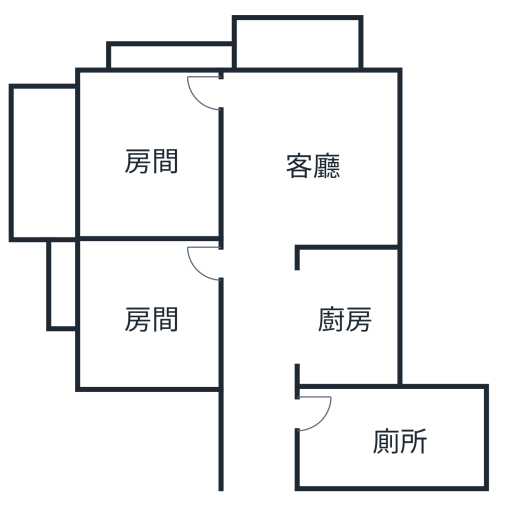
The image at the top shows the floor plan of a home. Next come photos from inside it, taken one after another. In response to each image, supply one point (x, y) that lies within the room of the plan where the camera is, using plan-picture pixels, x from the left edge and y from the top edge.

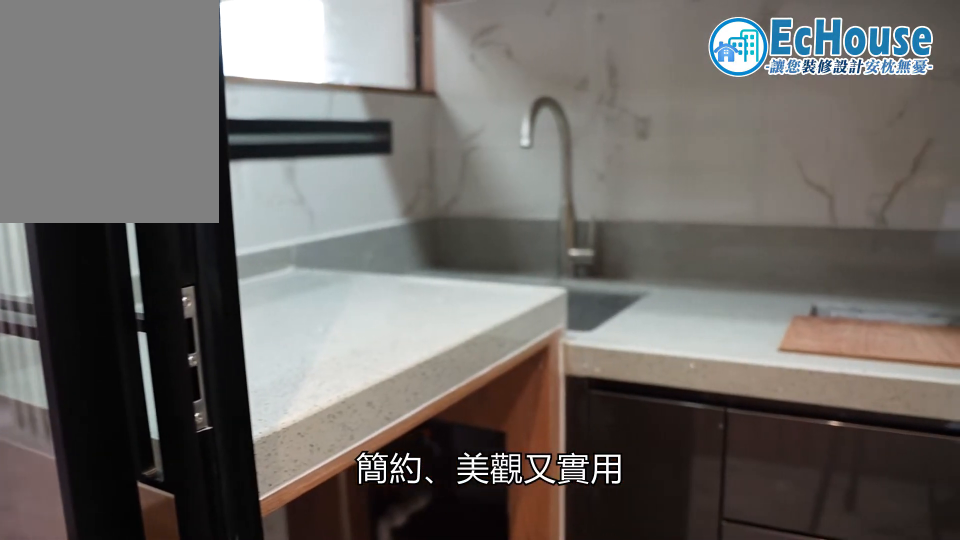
(344, 373)
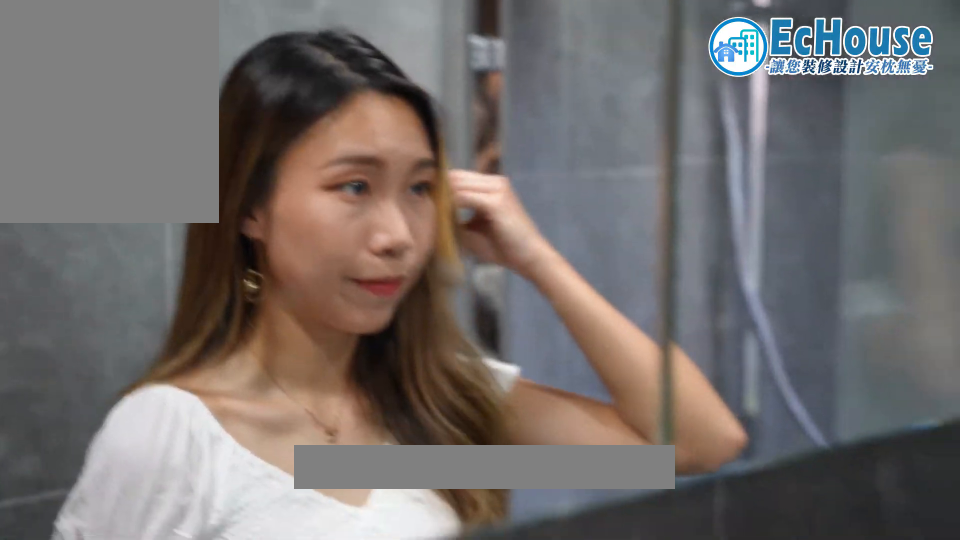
(339, 461)
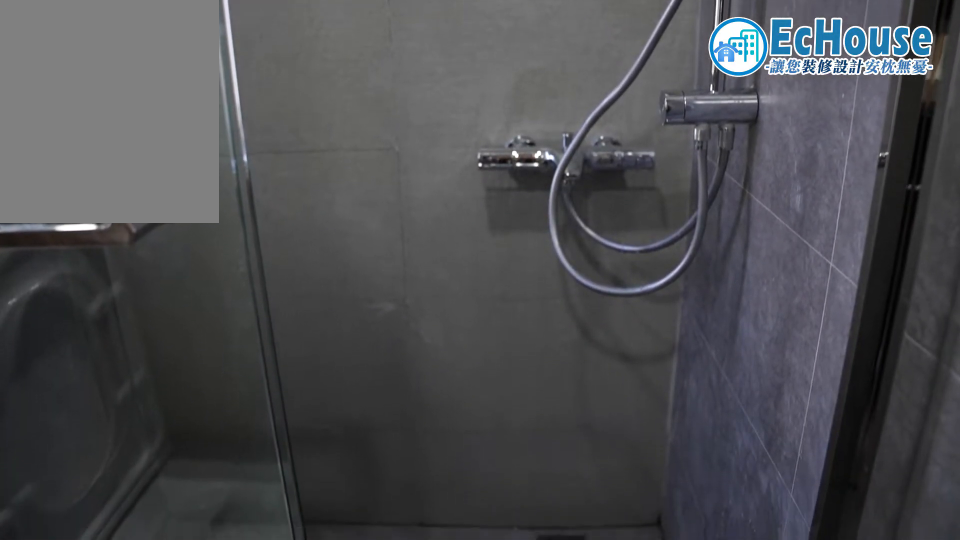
(339, 461)
